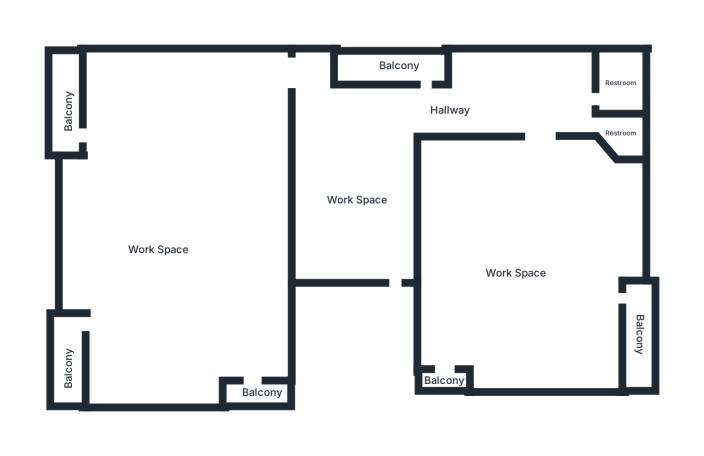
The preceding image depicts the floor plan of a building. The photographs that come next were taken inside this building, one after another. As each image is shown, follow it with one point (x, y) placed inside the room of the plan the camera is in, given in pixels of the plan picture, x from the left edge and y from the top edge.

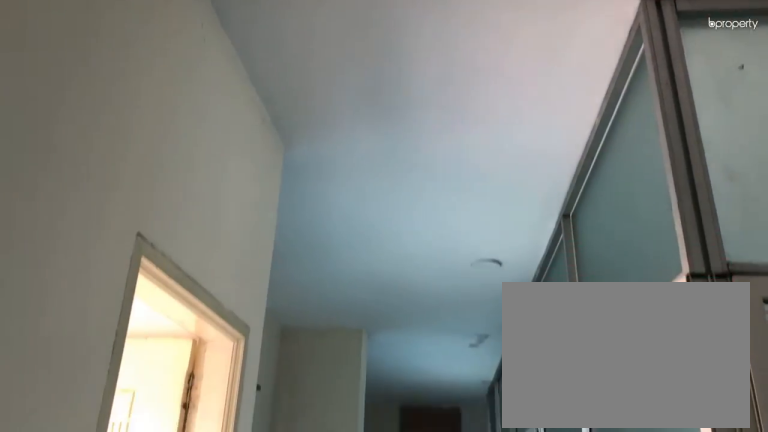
(356, 200)
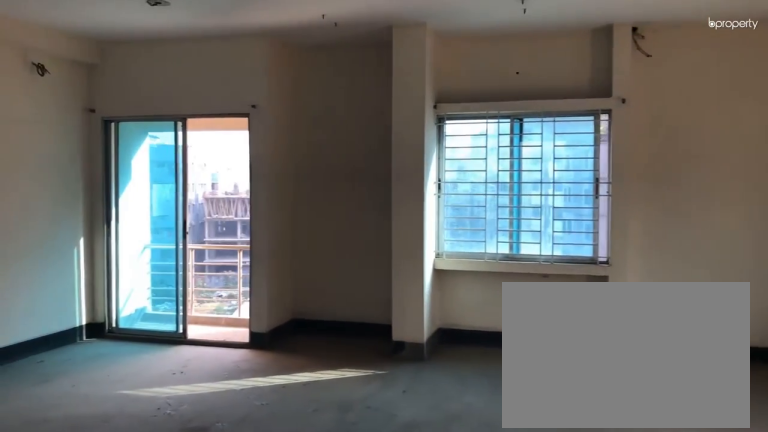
(158, 252)
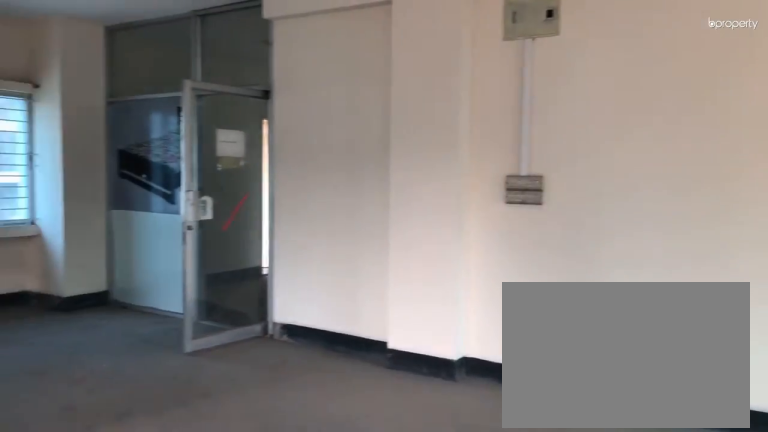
(158, 252)
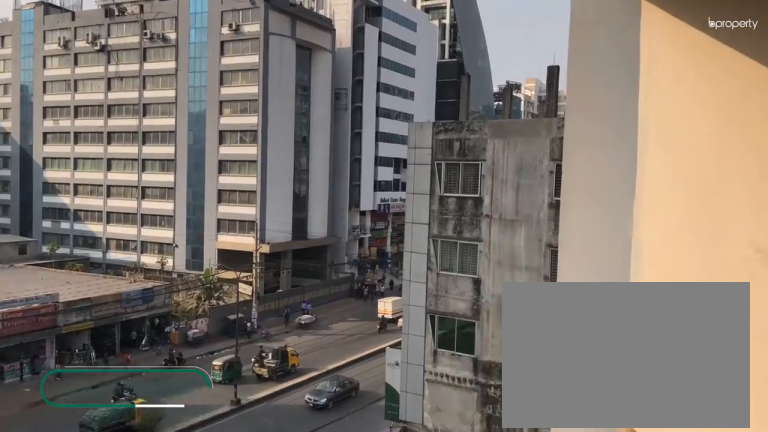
(65, 108)
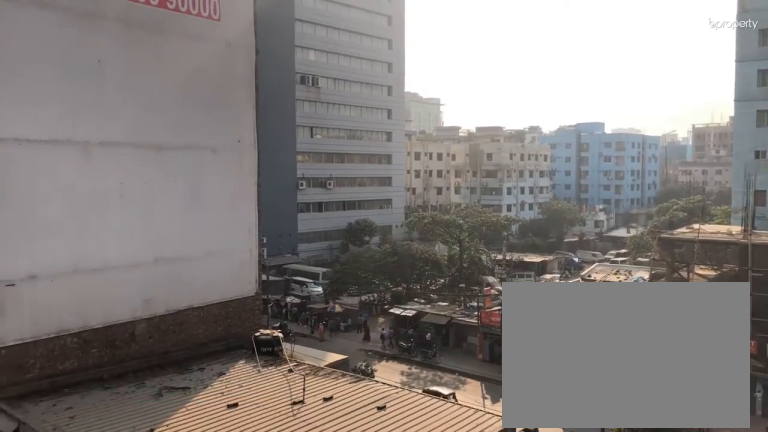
(71, 354)
